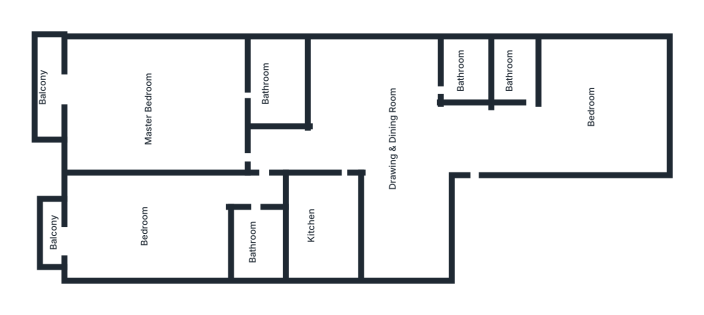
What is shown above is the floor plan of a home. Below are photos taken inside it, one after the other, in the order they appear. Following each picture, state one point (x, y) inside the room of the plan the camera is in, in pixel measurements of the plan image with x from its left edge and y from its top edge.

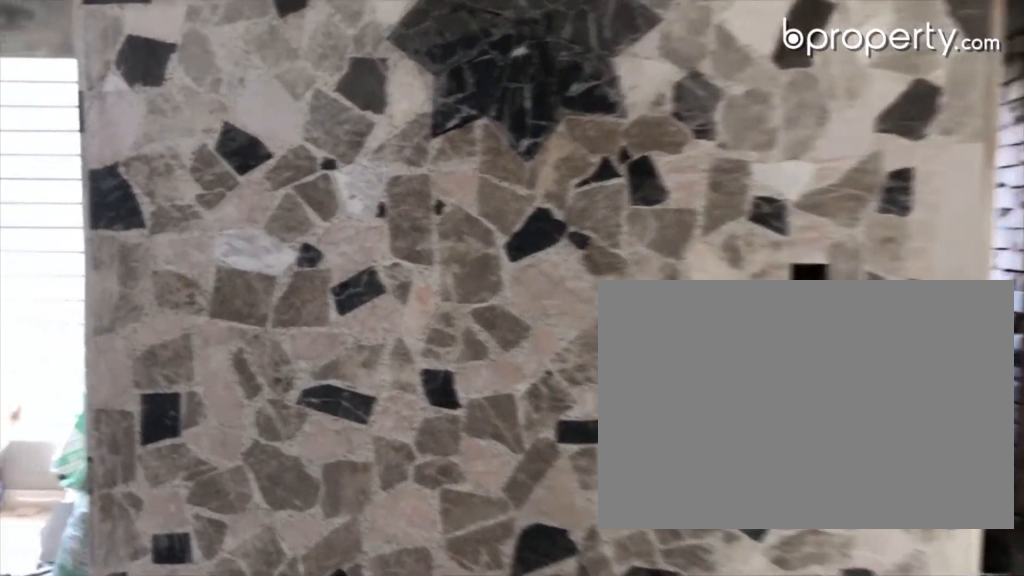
(407, 133)
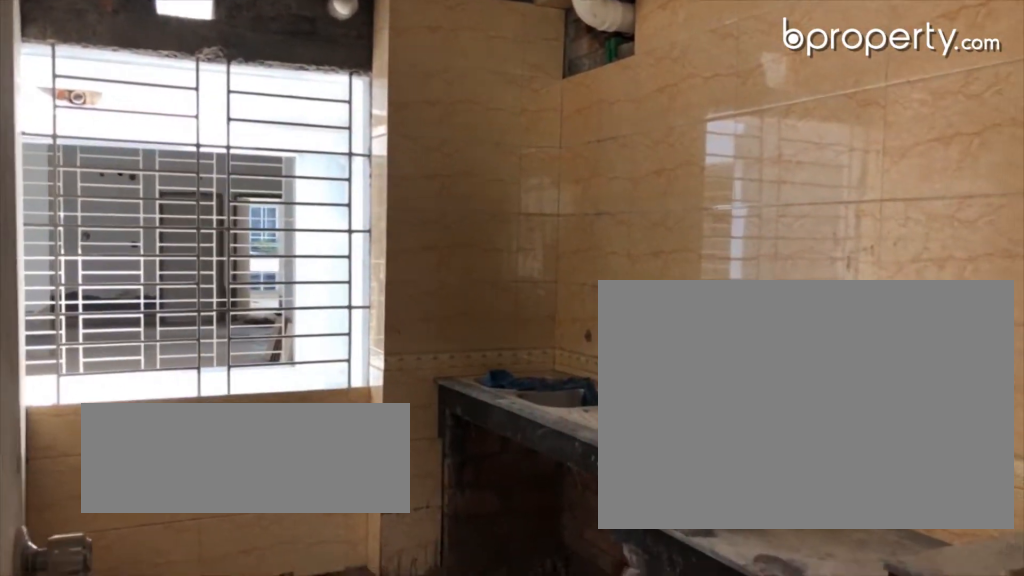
(320, 235)
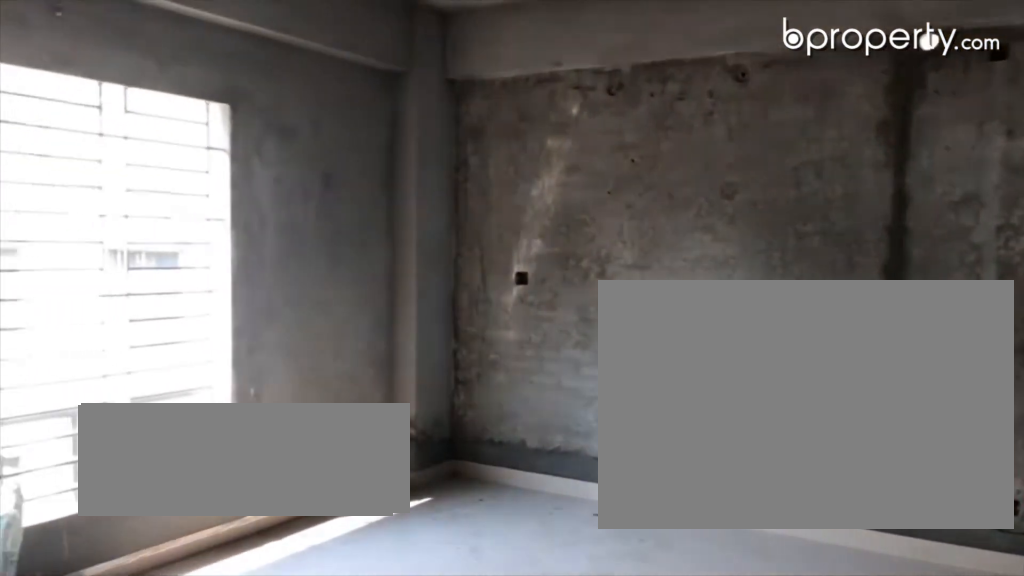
(584, 120)
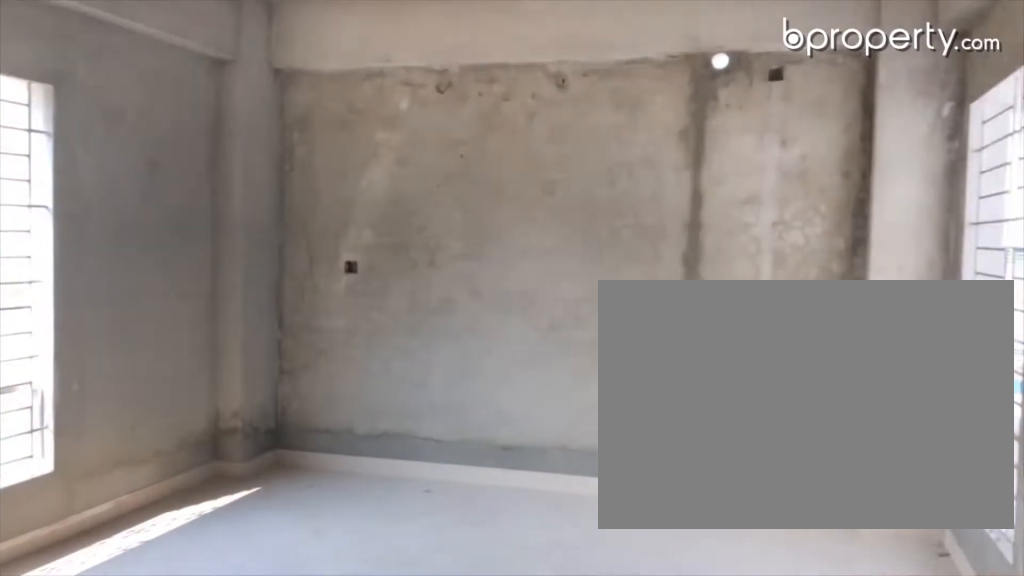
(584, 120)
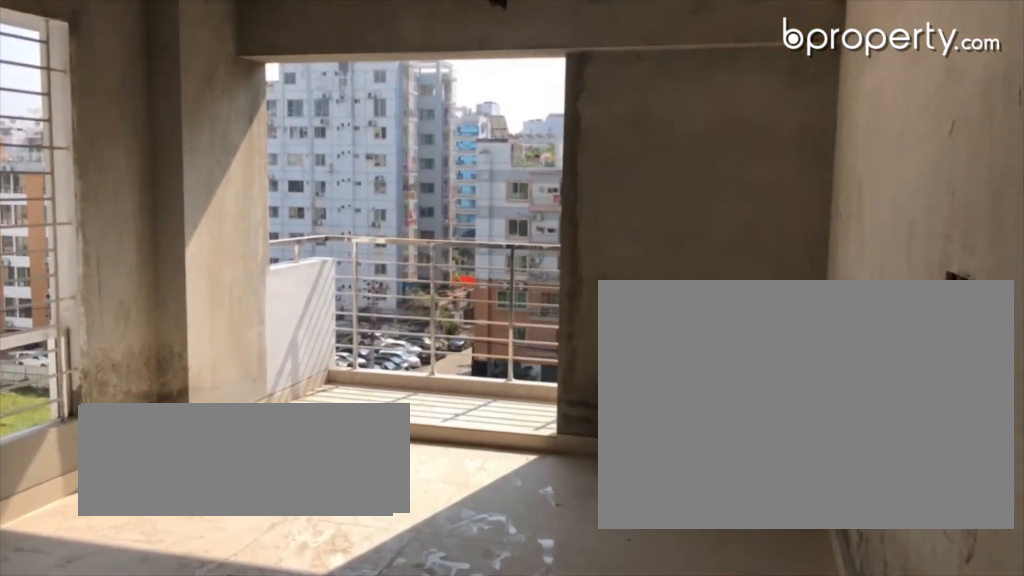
(165, 227)
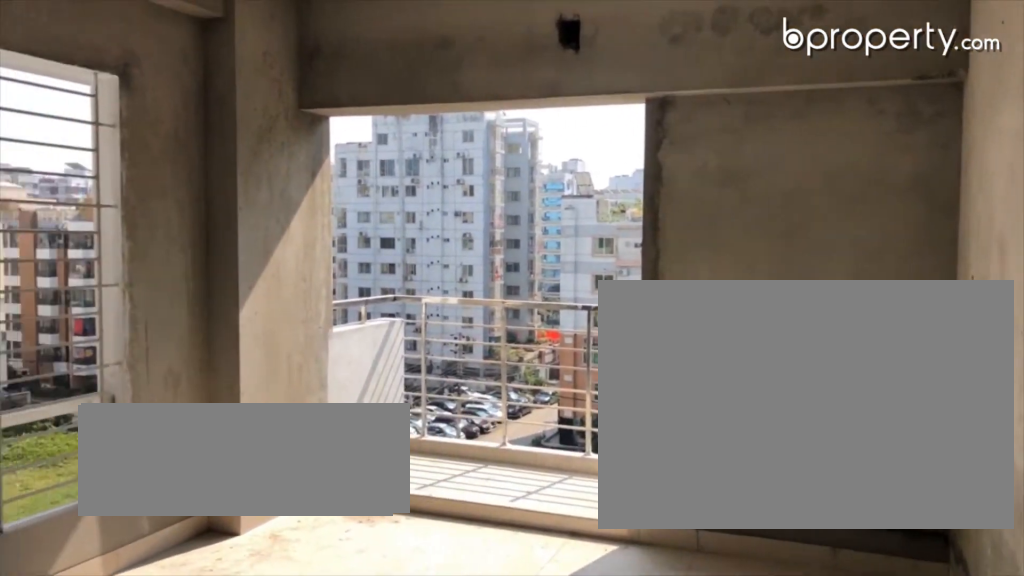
(165, 227)
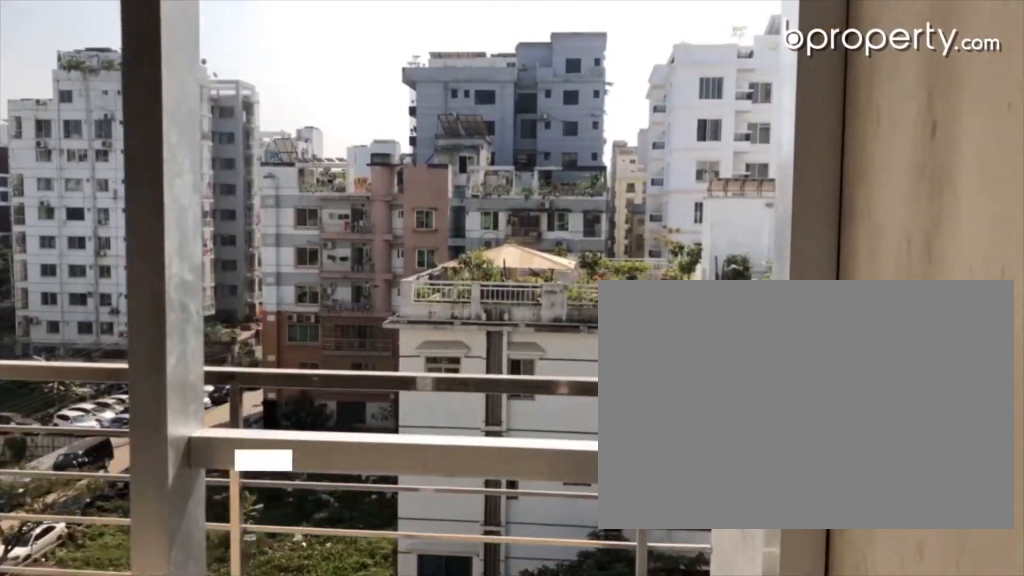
(50, 84)
